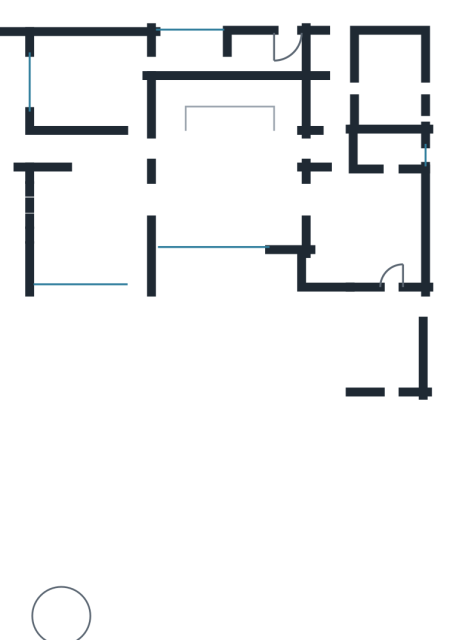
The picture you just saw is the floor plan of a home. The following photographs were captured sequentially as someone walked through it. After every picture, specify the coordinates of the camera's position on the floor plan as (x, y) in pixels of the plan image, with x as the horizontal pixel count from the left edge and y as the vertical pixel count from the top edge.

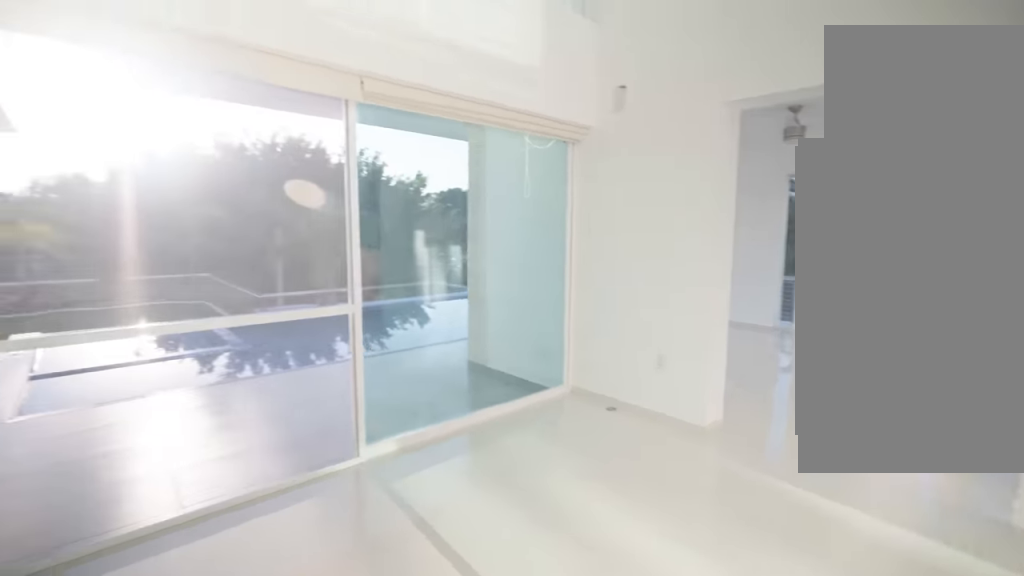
(225, 184)
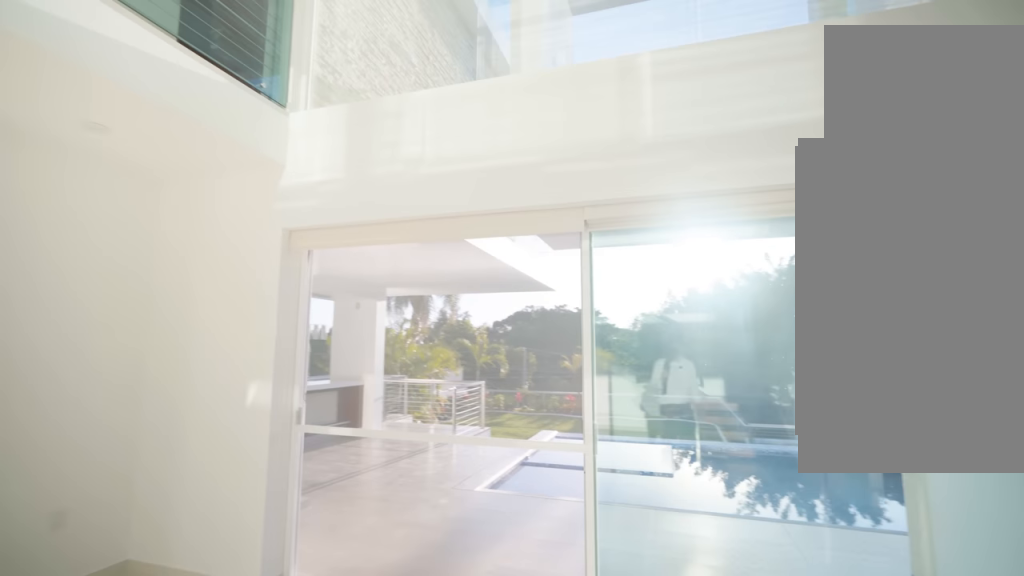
(191, 185)
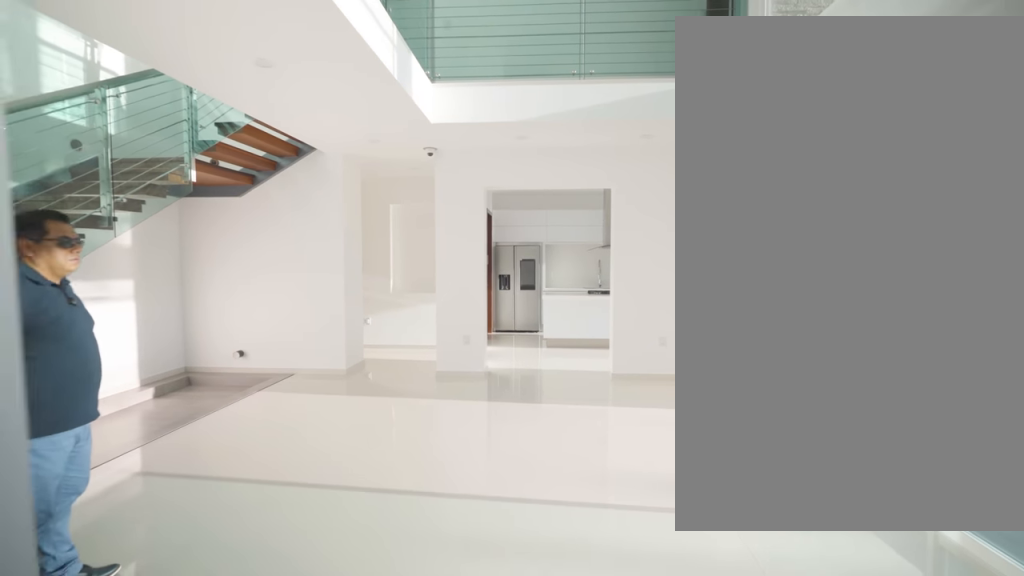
(154, 197)
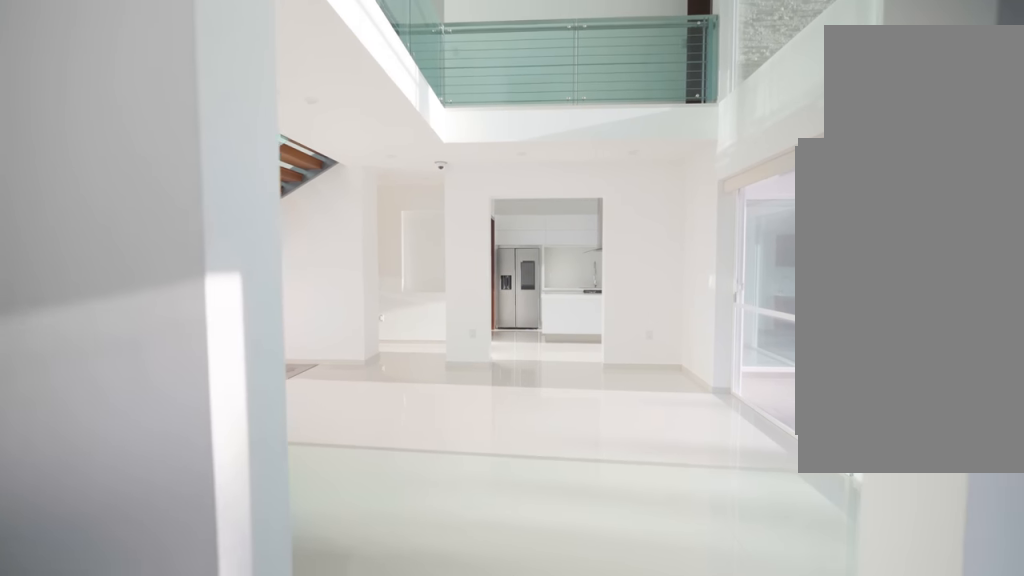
(133, 198)
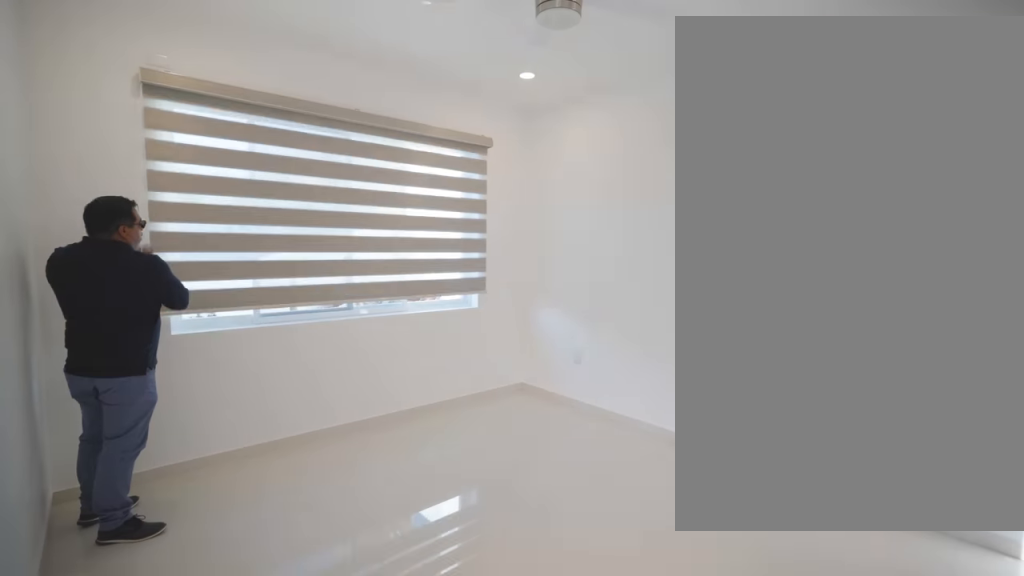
(134, 106)
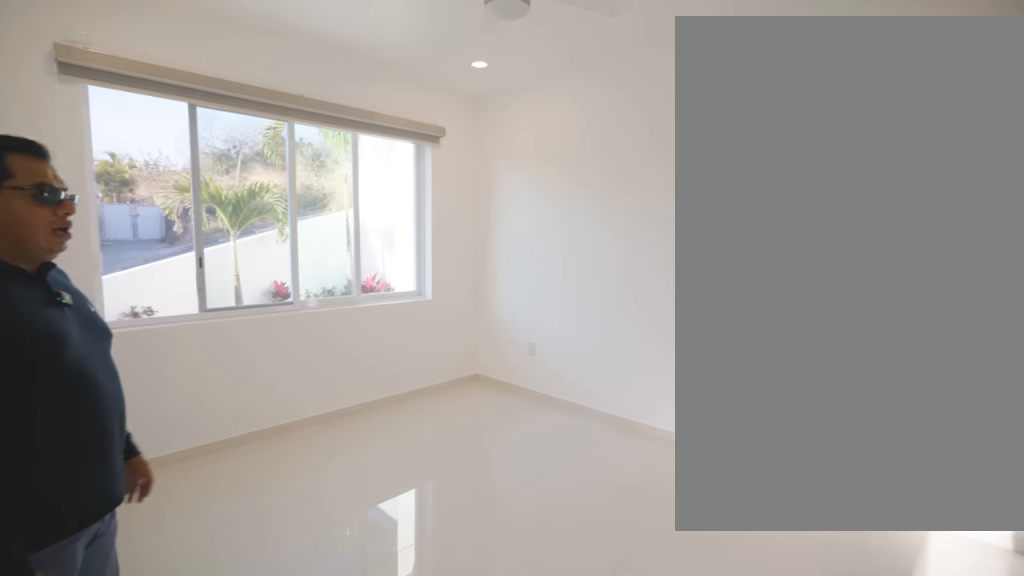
(134, 106)
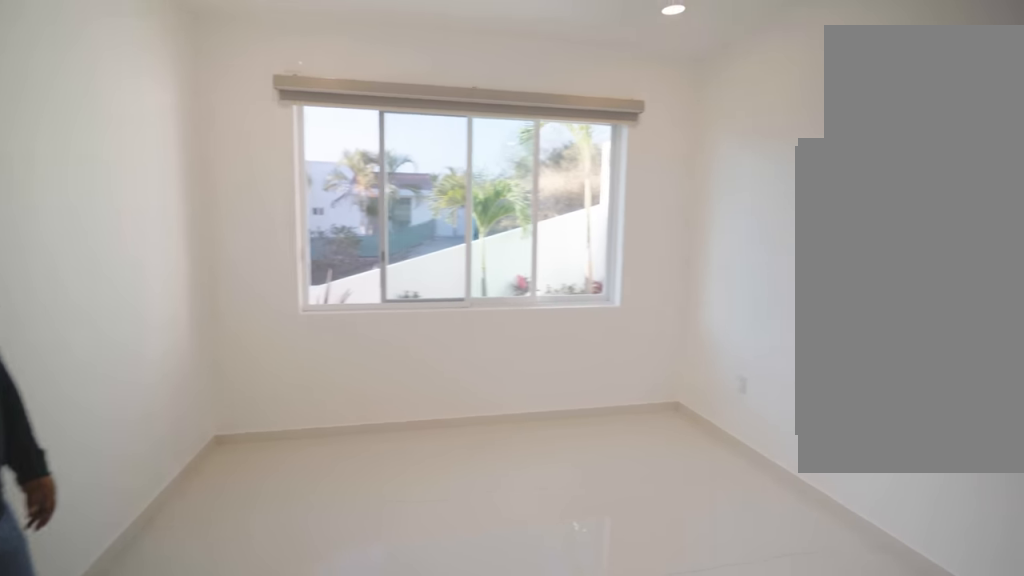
(132, 88)
